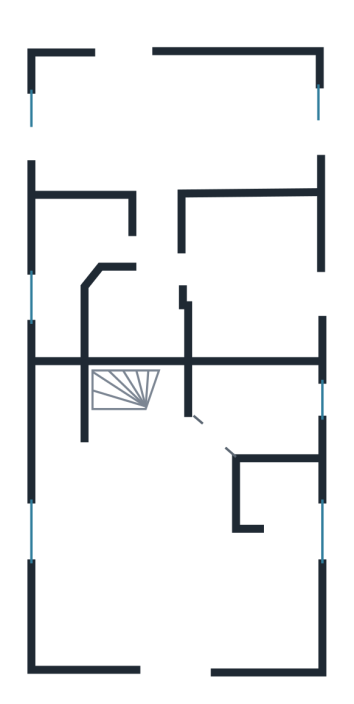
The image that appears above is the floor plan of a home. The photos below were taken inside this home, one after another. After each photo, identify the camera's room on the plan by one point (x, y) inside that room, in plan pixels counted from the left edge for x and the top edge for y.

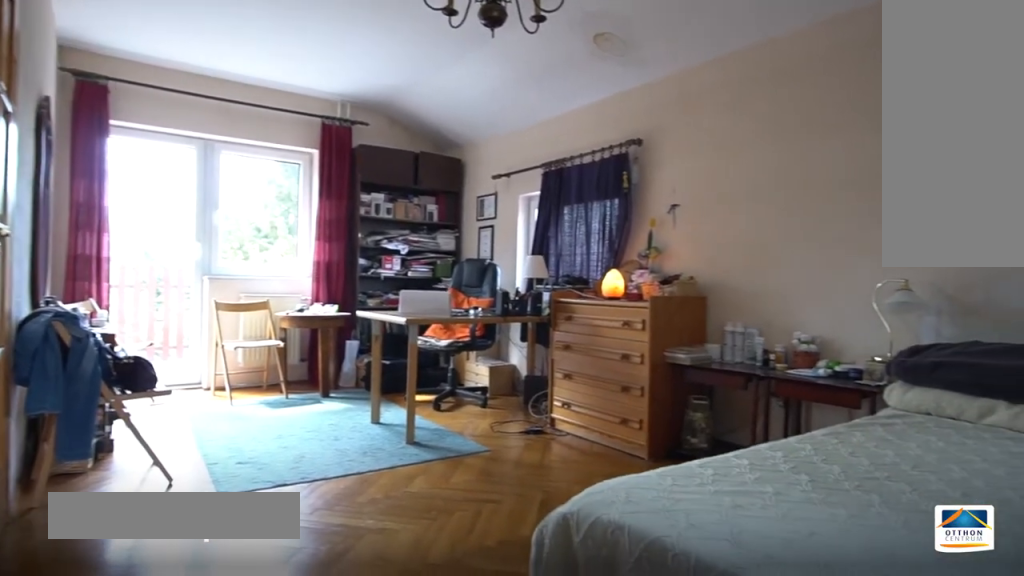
(194, 130)
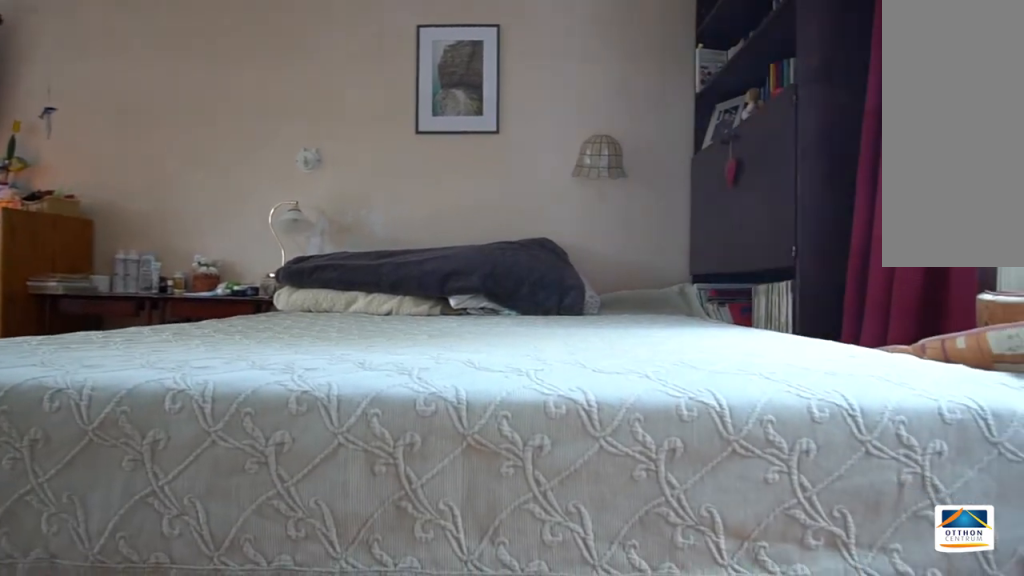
(194, 130)
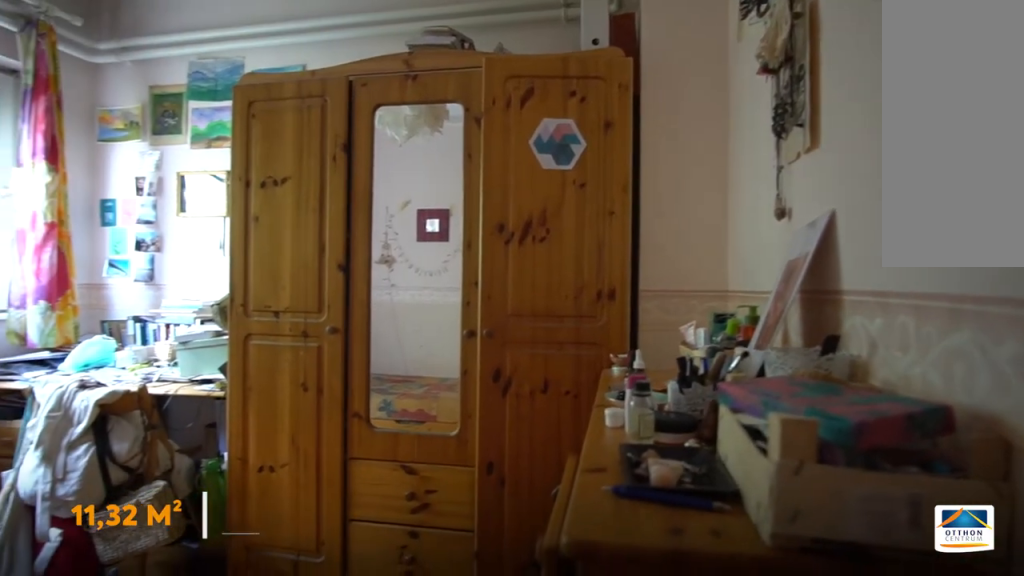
(251, 270)
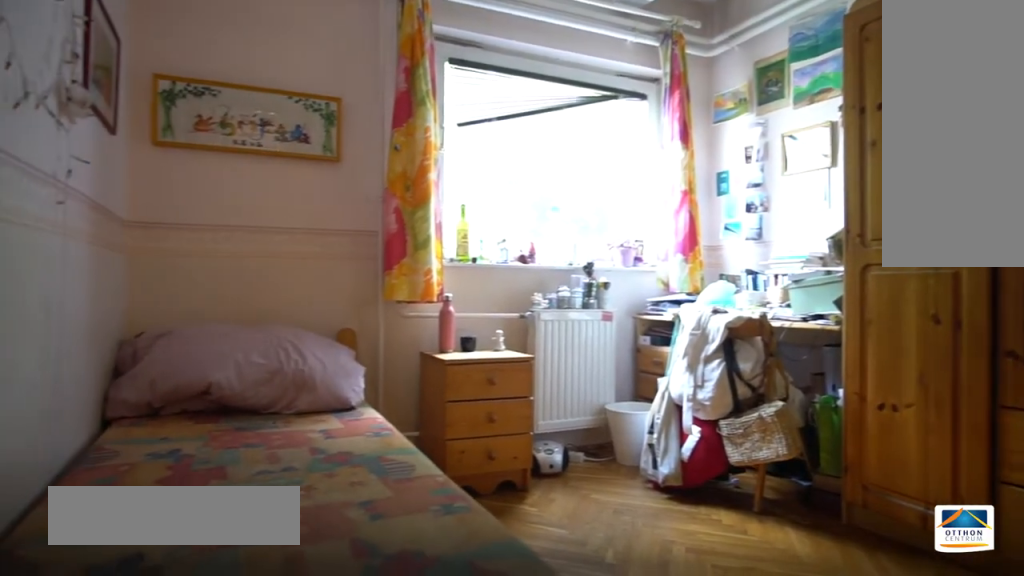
(253, 270)
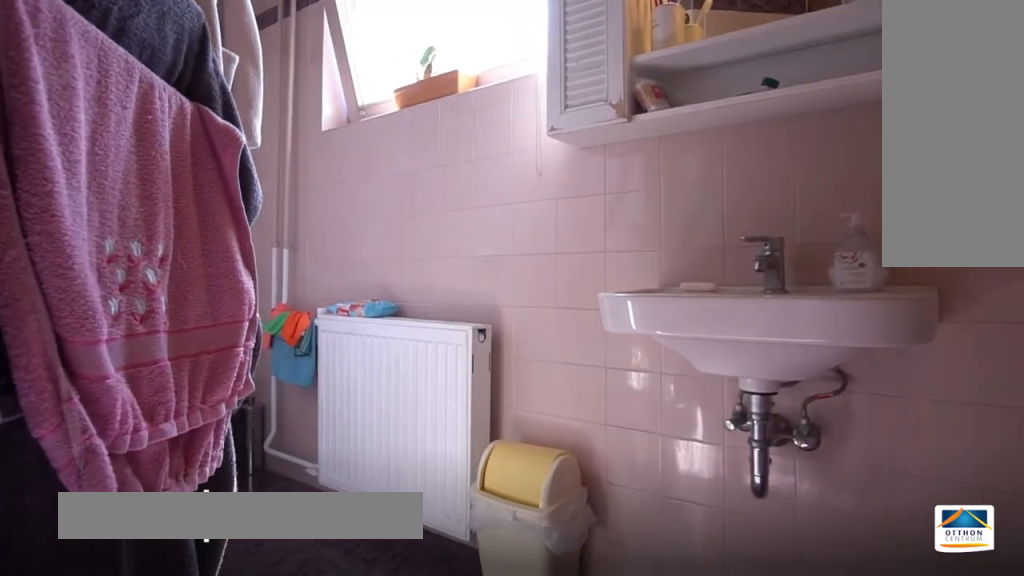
(72, 242)
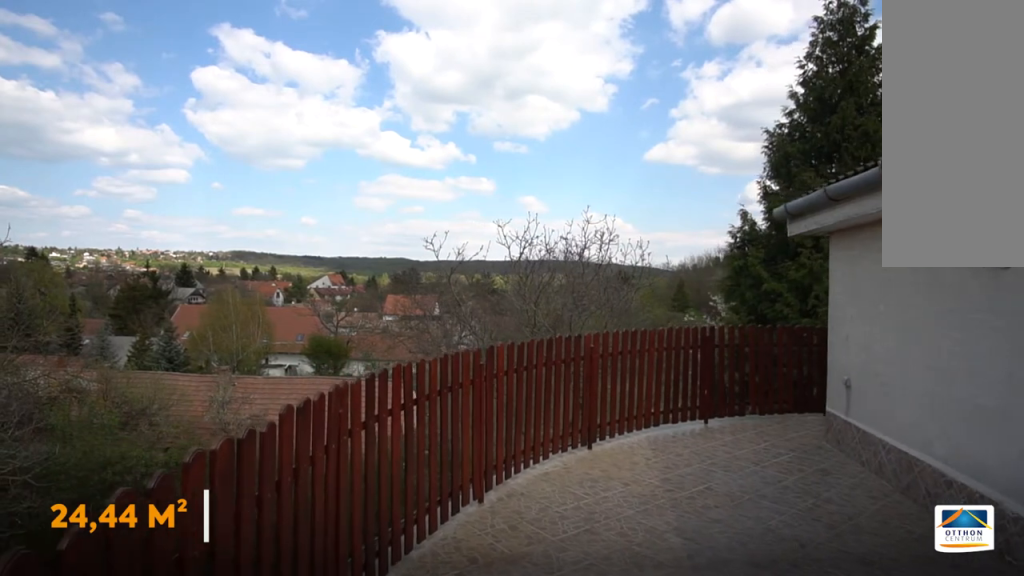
(187, 27)
